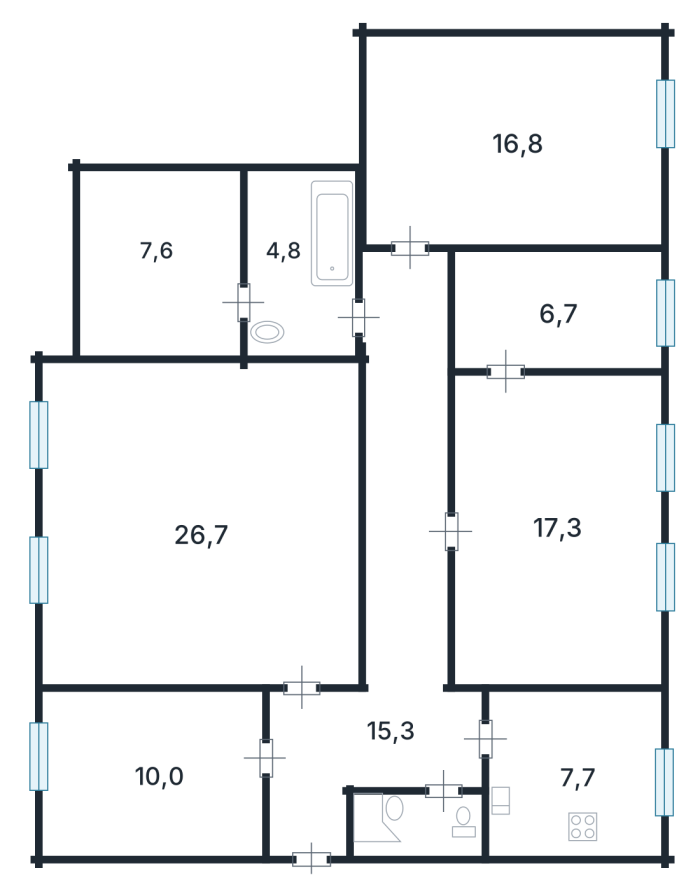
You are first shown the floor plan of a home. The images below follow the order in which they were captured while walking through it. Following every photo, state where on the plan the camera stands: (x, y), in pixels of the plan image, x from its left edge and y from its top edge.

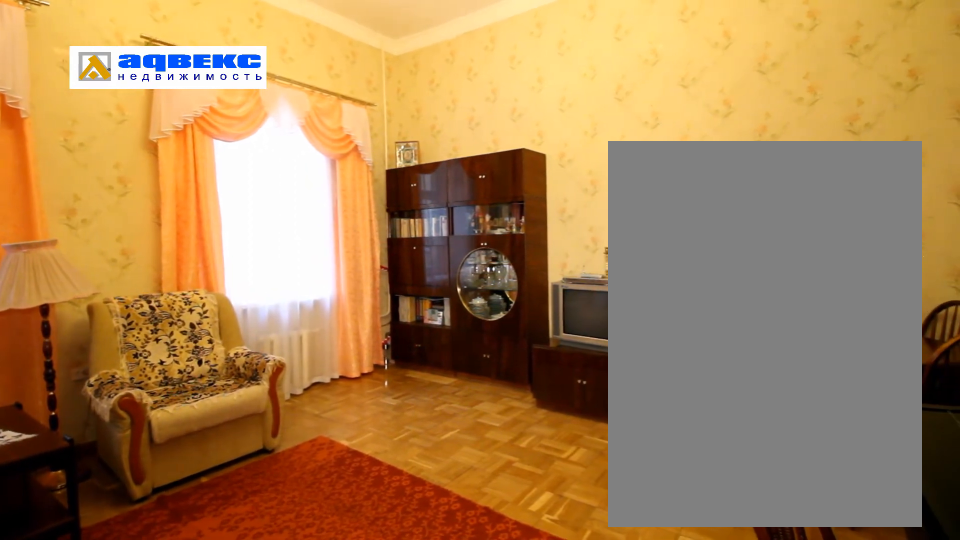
(138, 570)
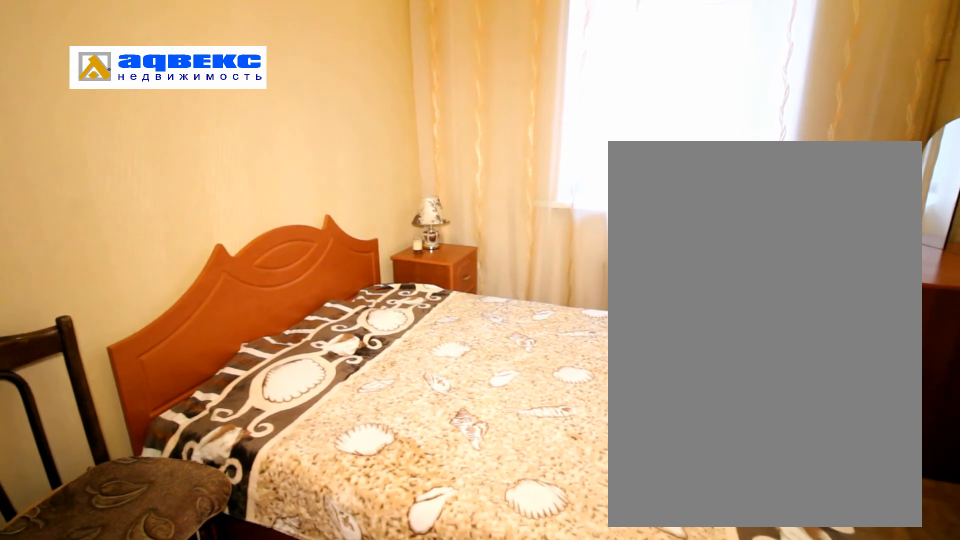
(109, 816)
